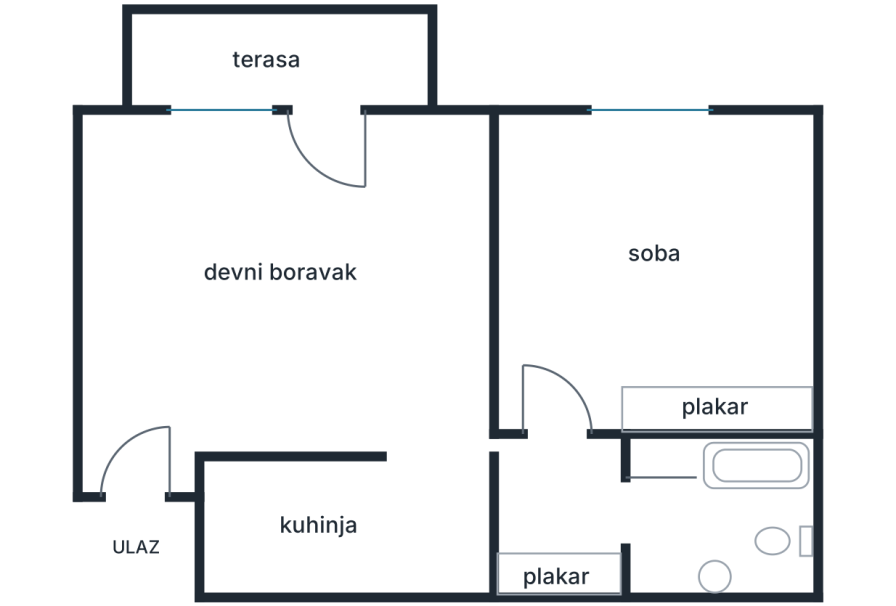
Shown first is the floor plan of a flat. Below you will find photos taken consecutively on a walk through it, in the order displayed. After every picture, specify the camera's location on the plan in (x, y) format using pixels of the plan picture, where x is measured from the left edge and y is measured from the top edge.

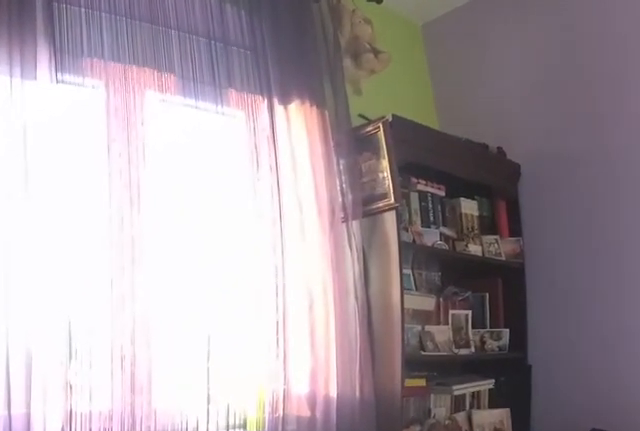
(537, 287)
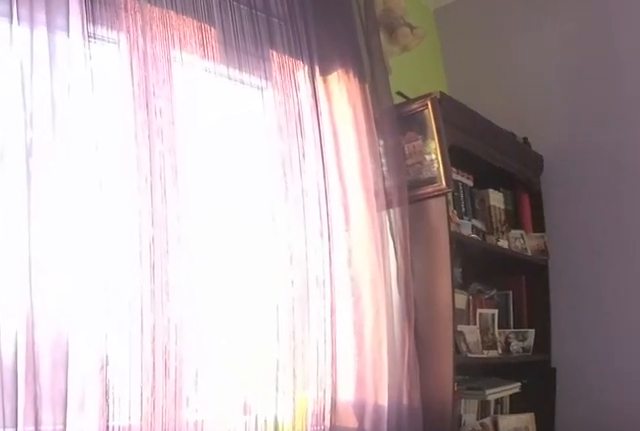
(541, 251)
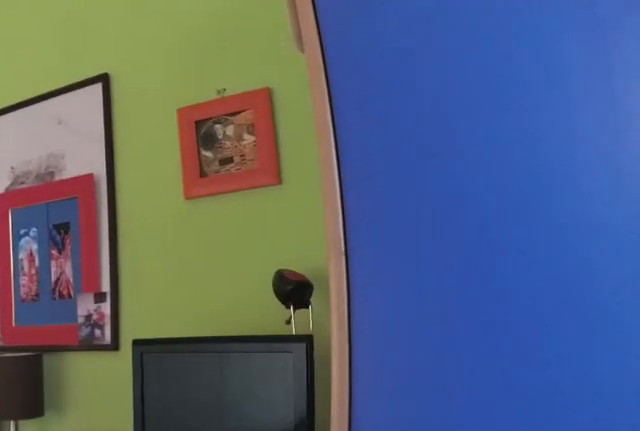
(587, 198)
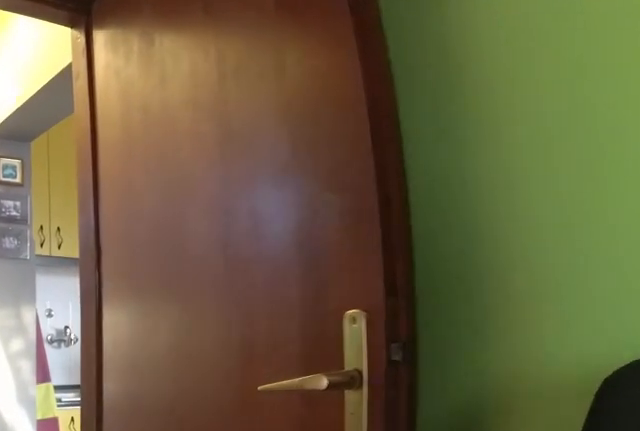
(570, 322)
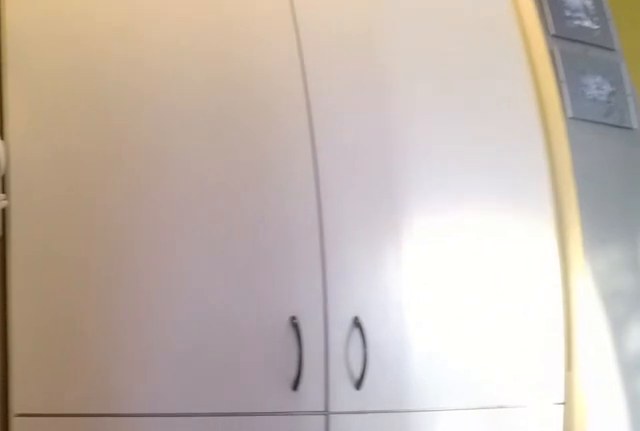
(571, 446)
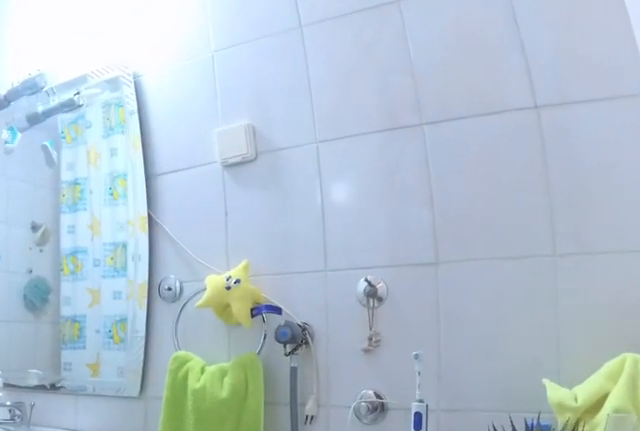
(616, 486)
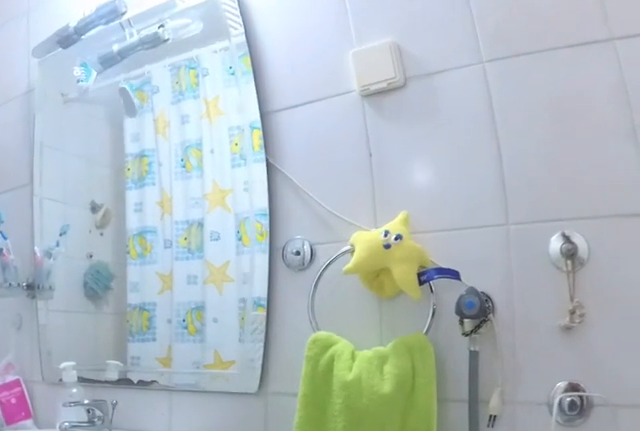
(635, 488)
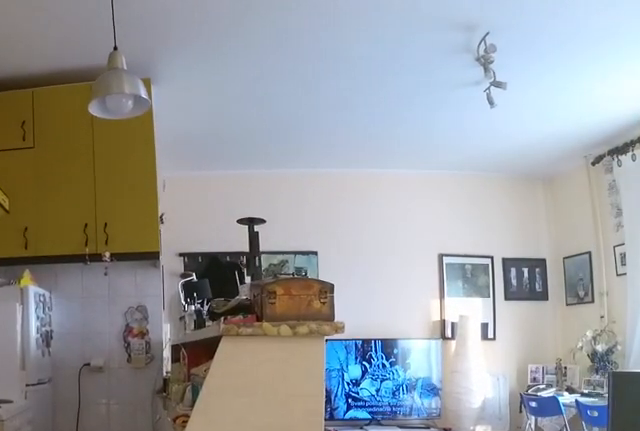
(510, 492)
